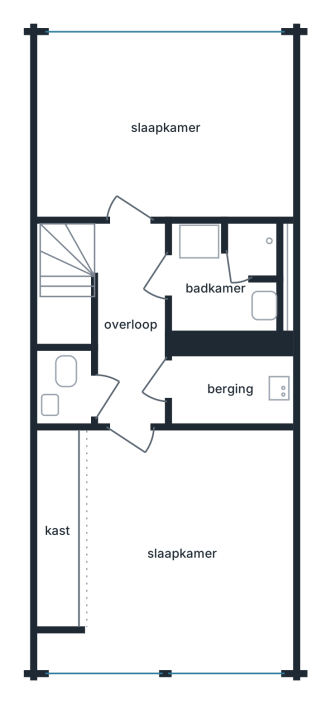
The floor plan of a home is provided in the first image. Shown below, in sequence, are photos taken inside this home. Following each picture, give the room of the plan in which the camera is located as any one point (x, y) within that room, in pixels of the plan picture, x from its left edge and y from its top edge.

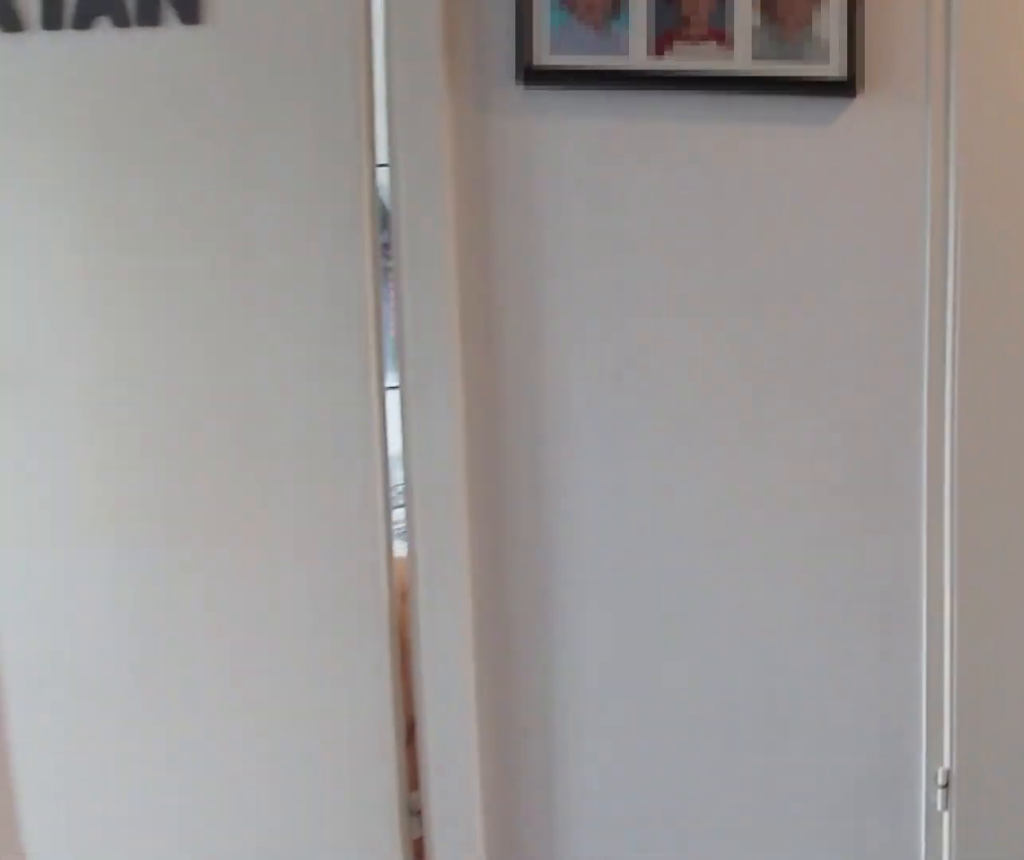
(122, 286)
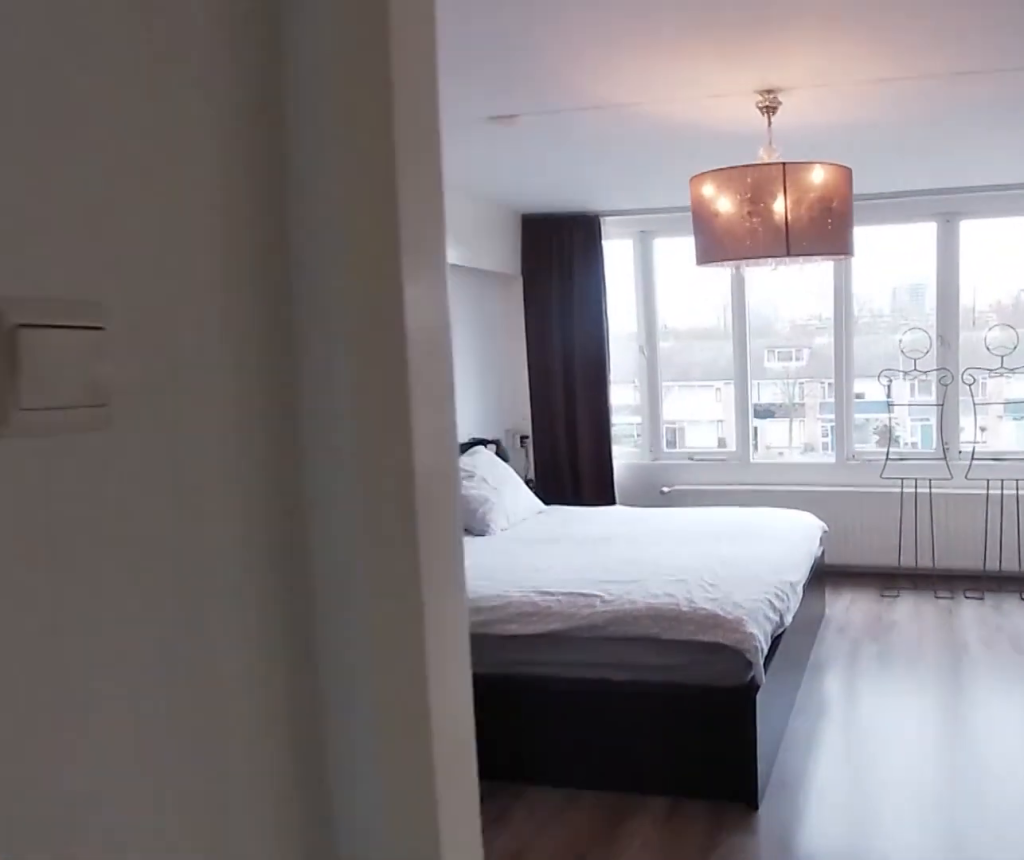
(122, 286)
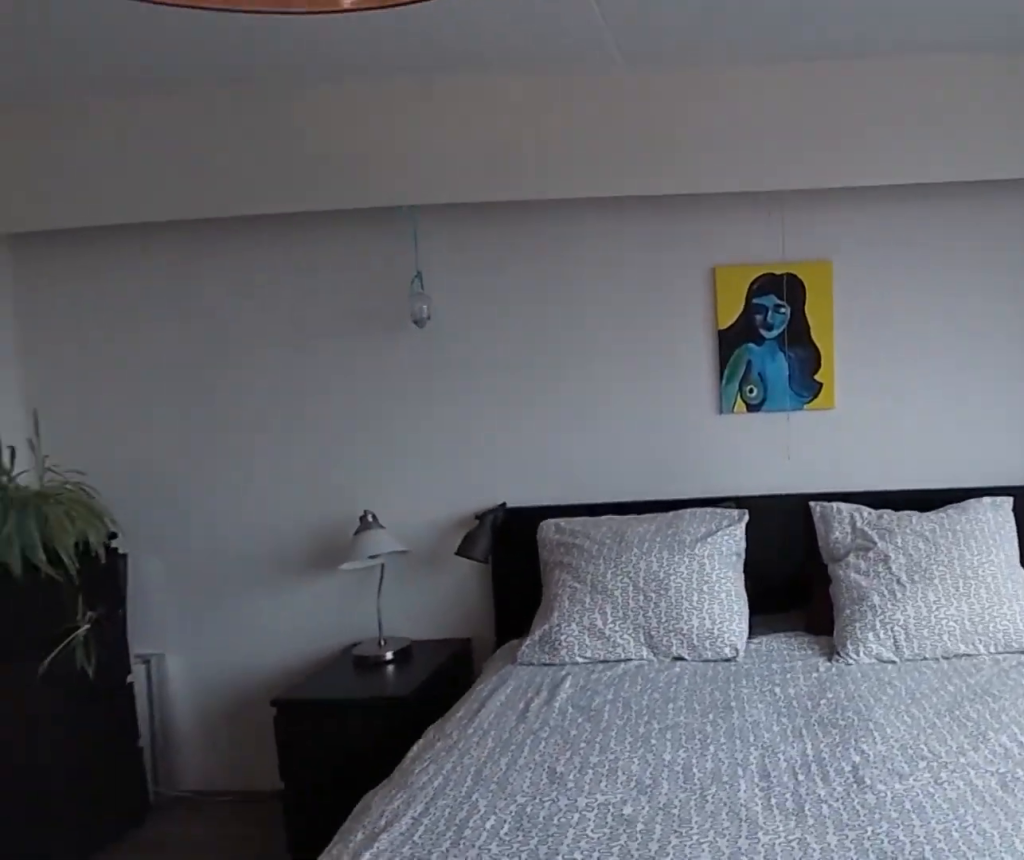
(59, 653)
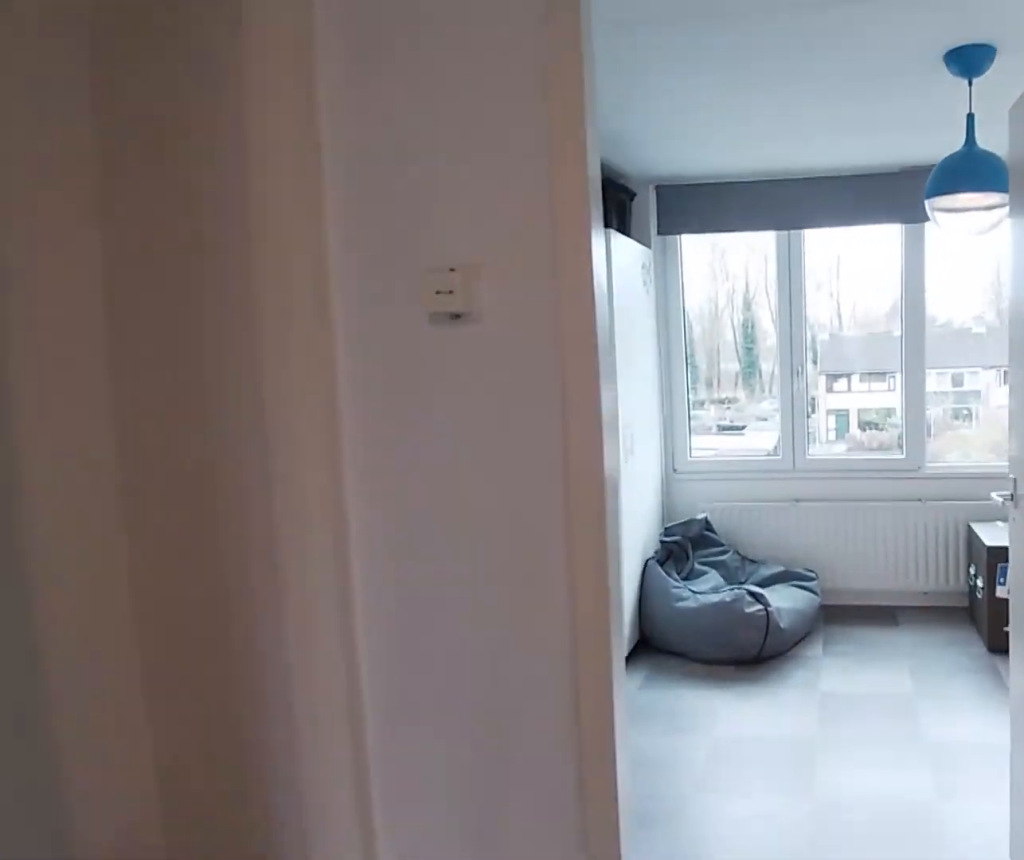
(122, 287)
